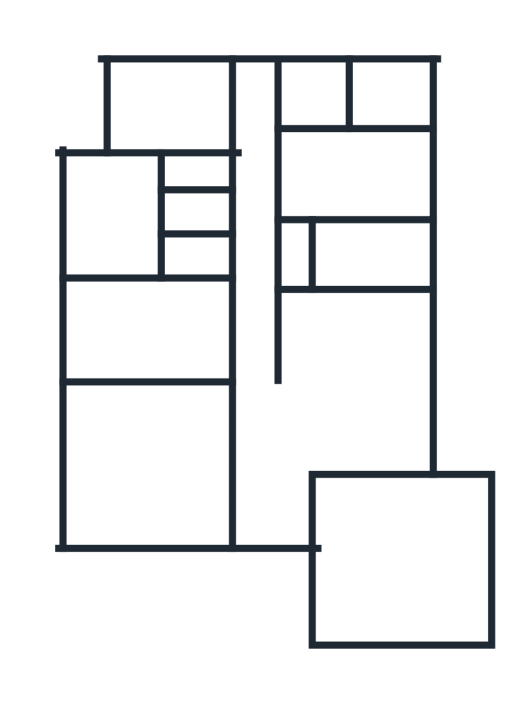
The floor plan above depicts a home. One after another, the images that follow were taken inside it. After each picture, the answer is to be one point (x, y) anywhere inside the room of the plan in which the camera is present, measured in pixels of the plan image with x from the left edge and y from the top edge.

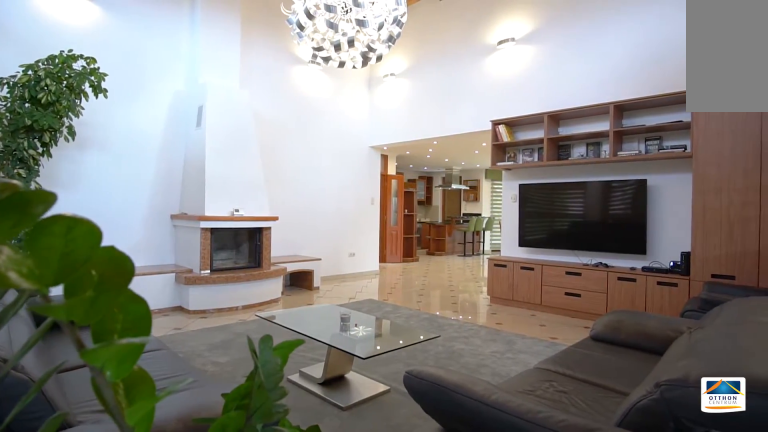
(153, 466)
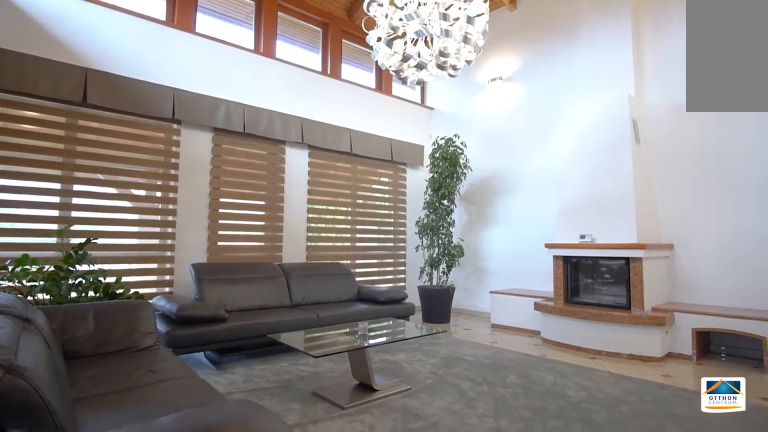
(153, 466)
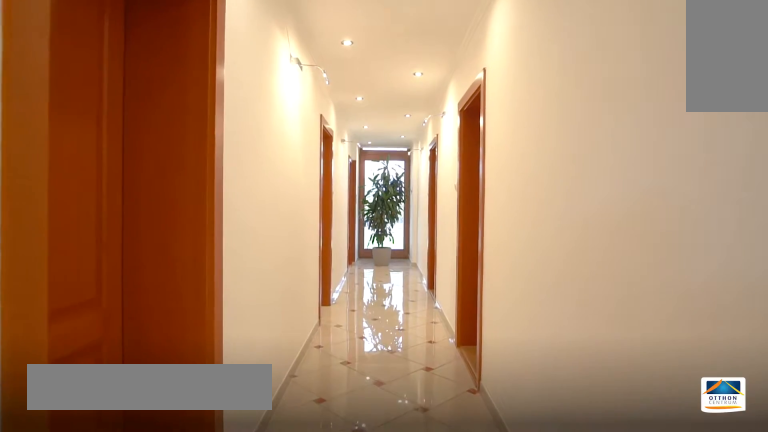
(261, 295)
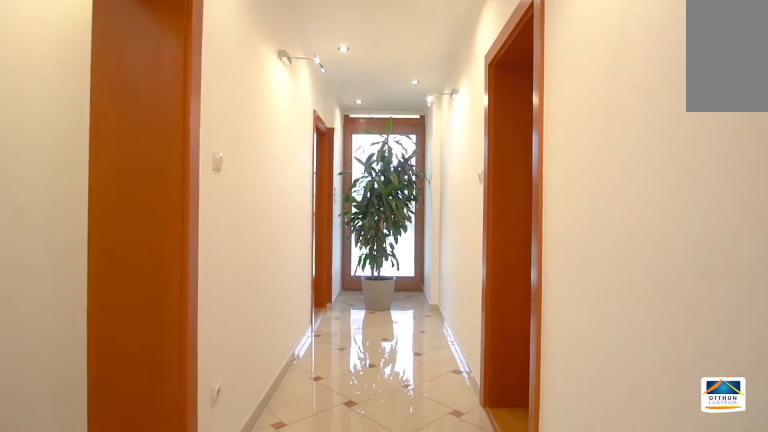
(261, 294)
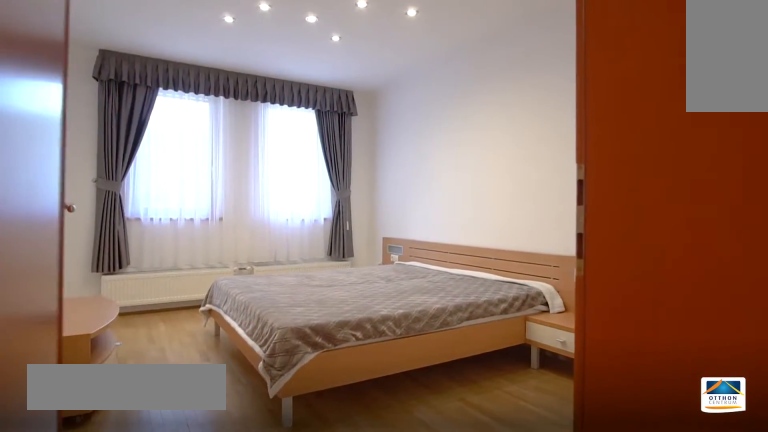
(172, 107)
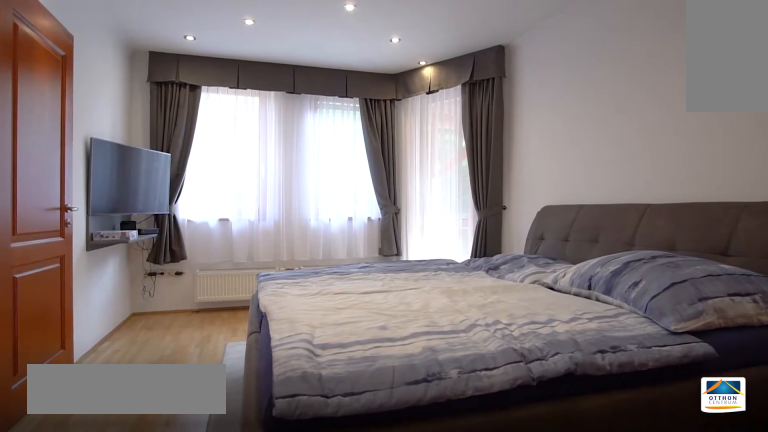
(376, 181)
